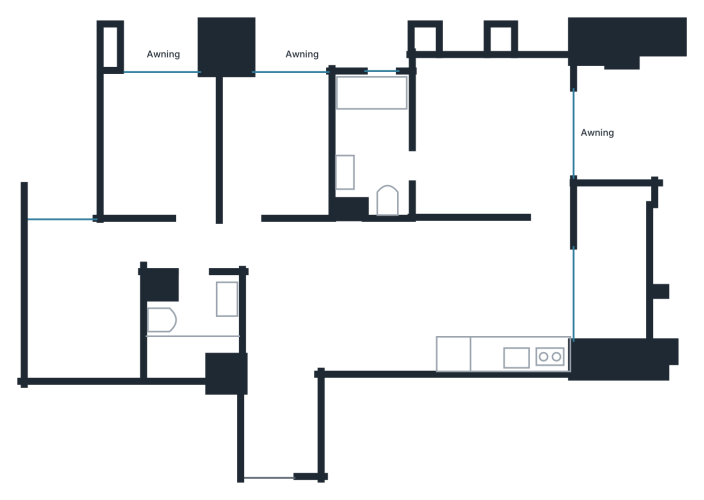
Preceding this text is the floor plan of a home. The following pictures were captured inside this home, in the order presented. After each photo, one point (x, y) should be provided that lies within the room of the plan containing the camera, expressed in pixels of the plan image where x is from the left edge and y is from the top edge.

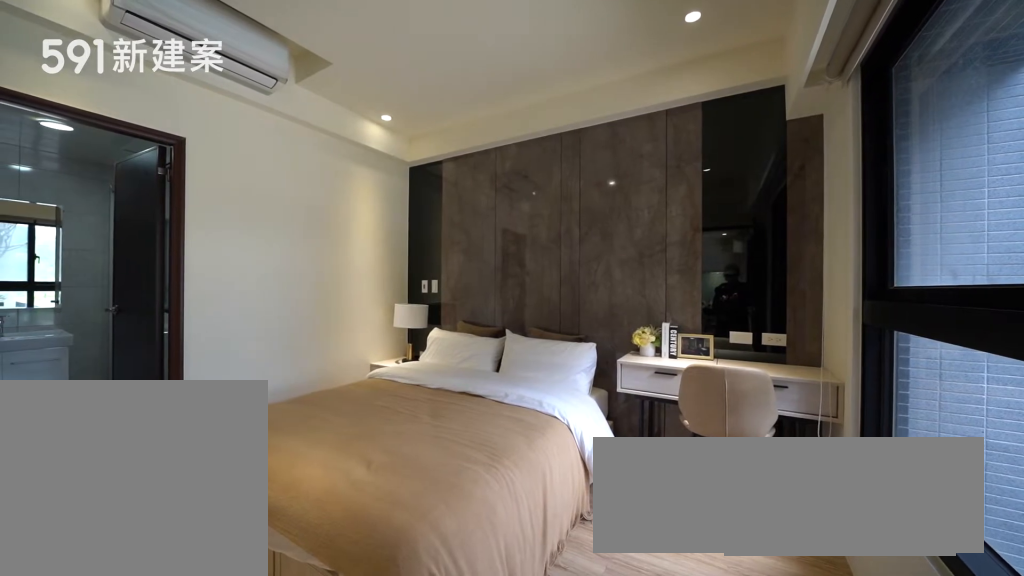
(489, 135)
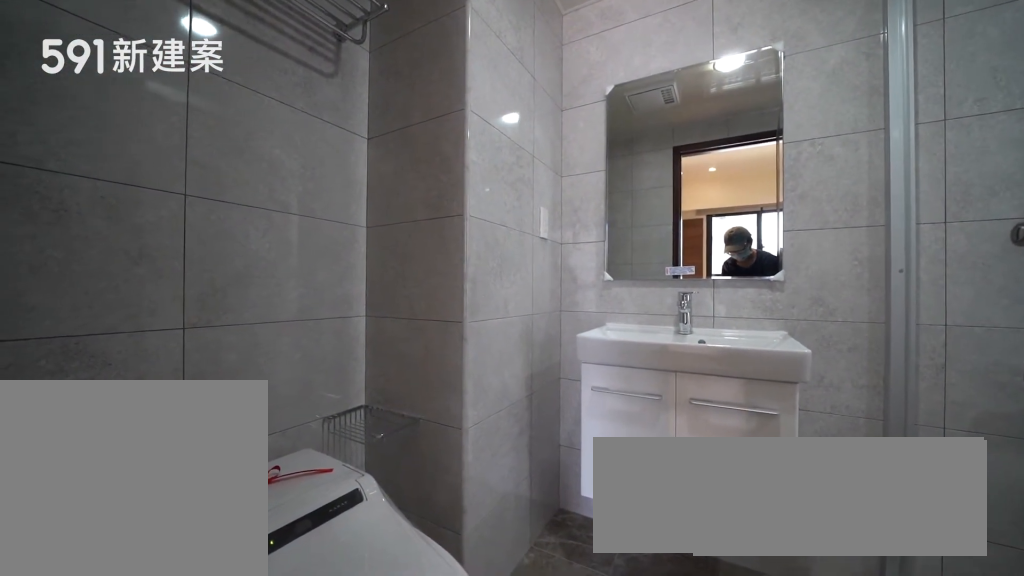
(371, 144)
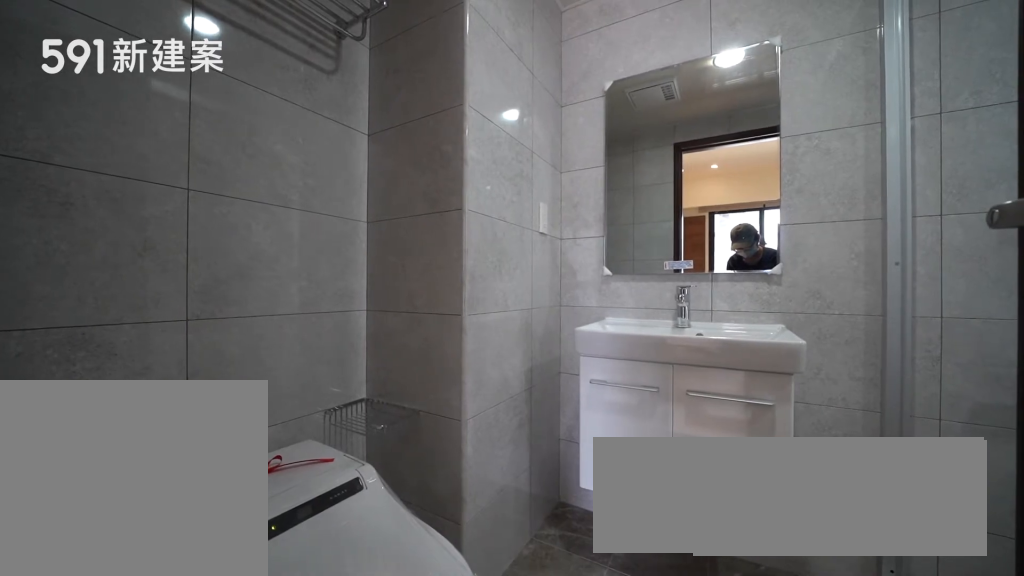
(371, 144)
